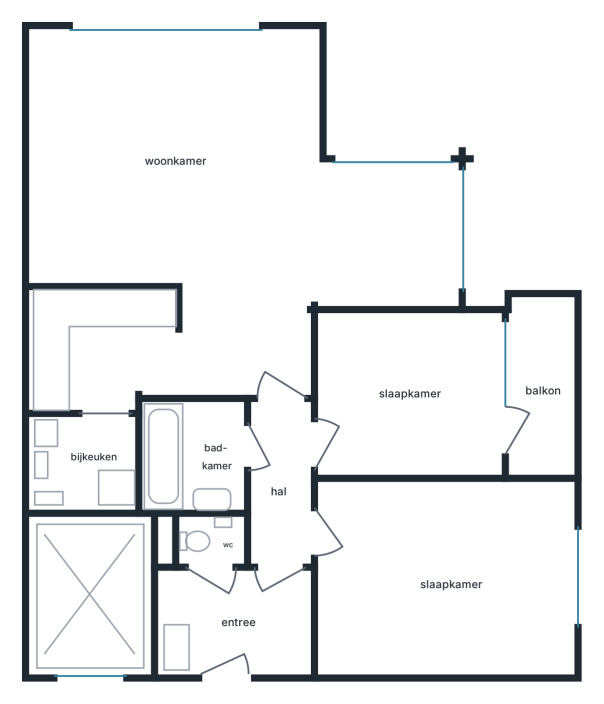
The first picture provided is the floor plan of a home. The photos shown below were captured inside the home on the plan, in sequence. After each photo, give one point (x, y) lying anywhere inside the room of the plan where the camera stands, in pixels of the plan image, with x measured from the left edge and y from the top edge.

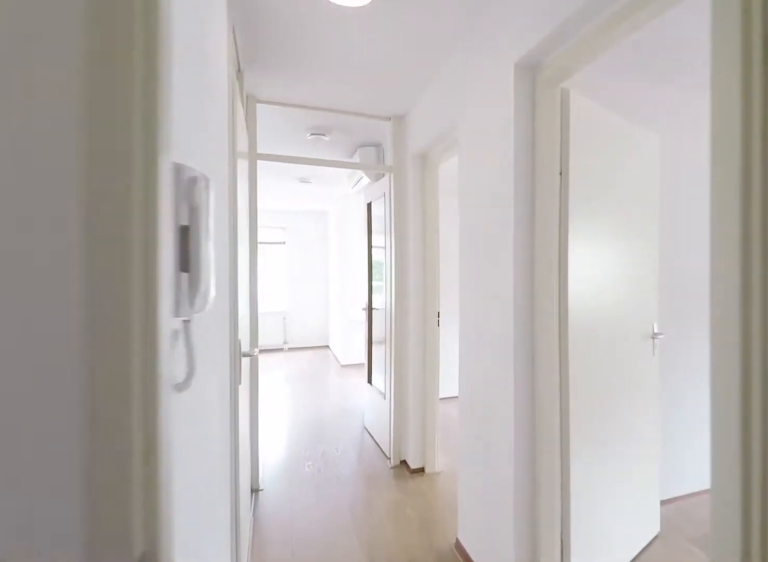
(259, 562)
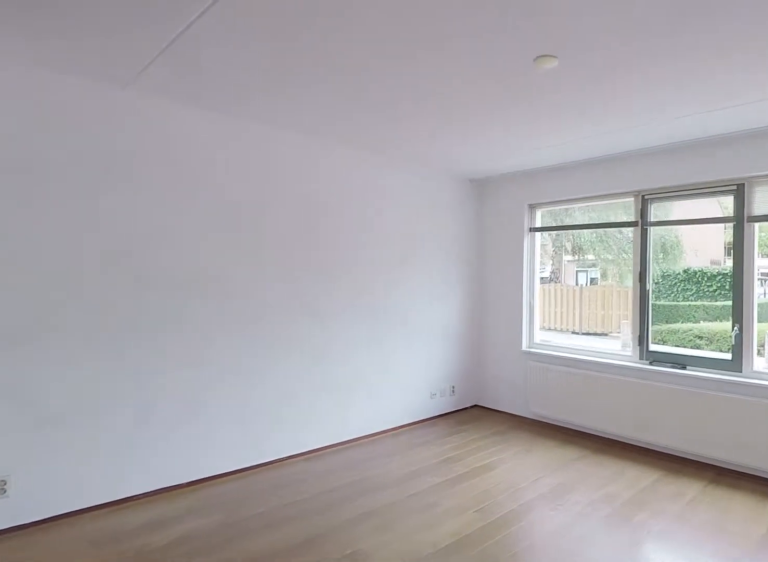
(166, 75)
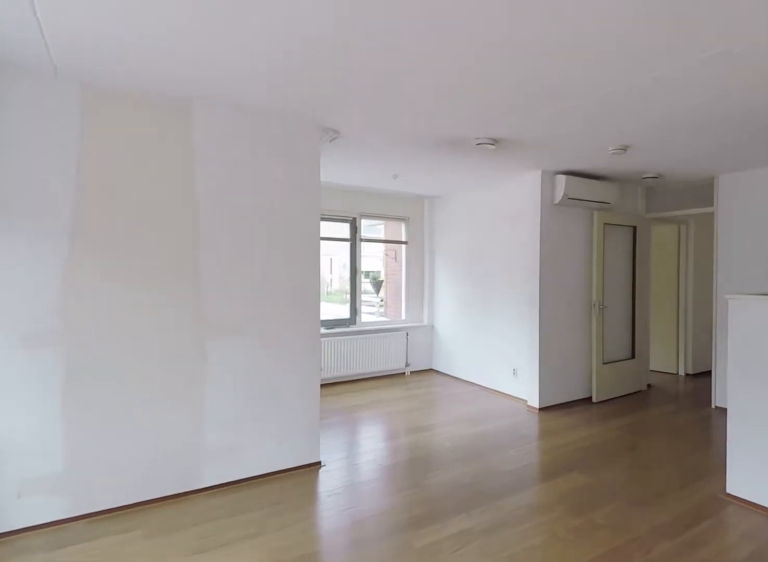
(223, 183)
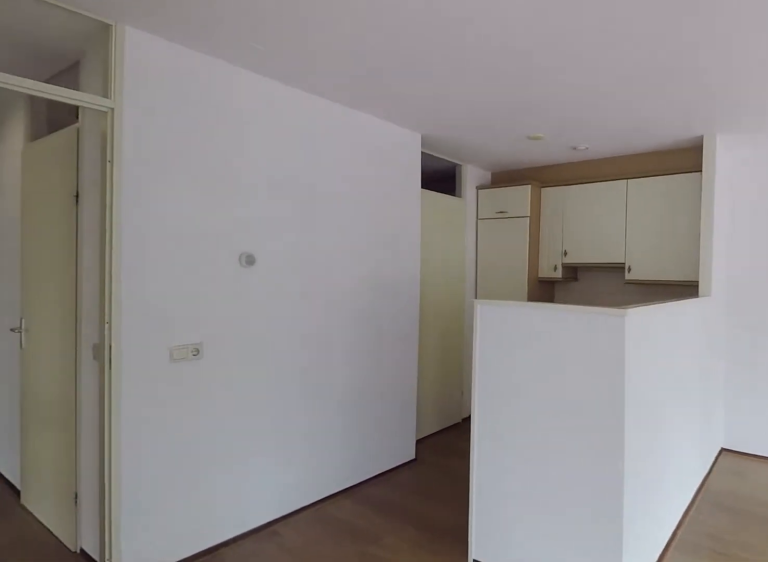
(225, 187)
